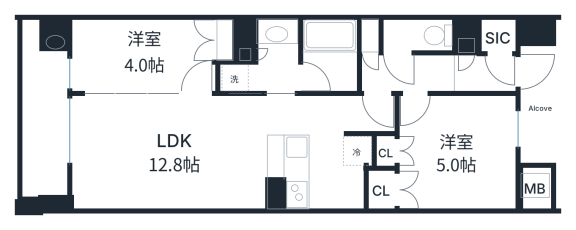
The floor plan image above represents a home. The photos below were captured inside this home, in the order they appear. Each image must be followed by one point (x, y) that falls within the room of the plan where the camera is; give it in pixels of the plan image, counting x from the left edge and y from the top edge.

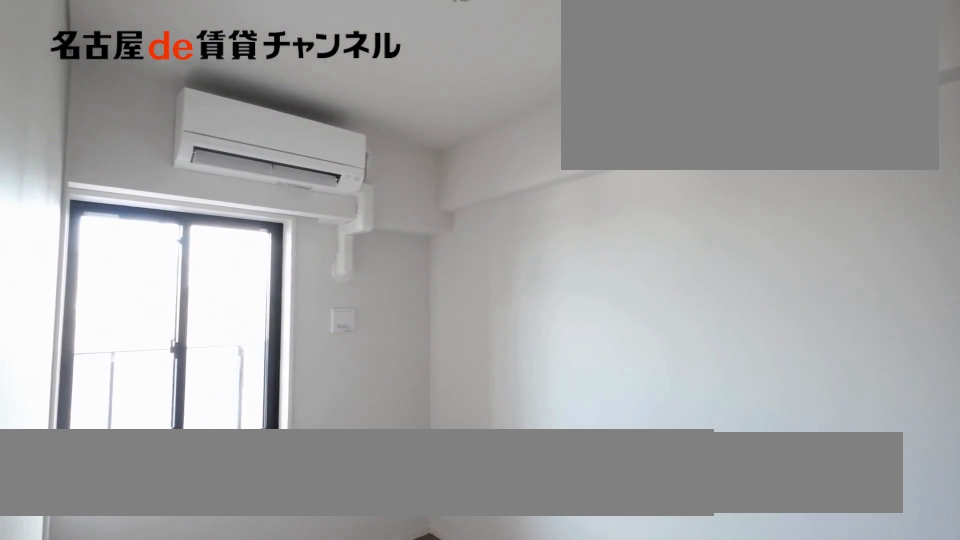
(141, 57)
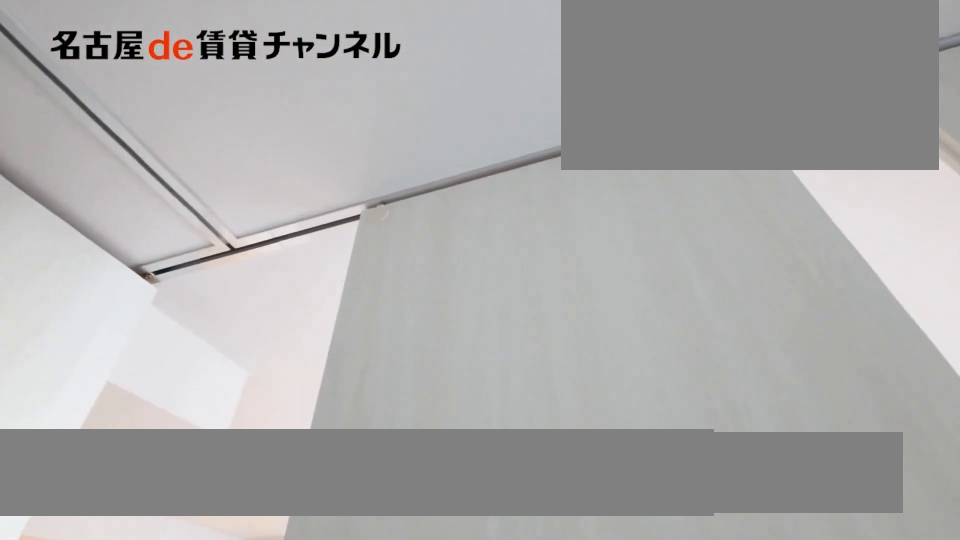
(141, 57)
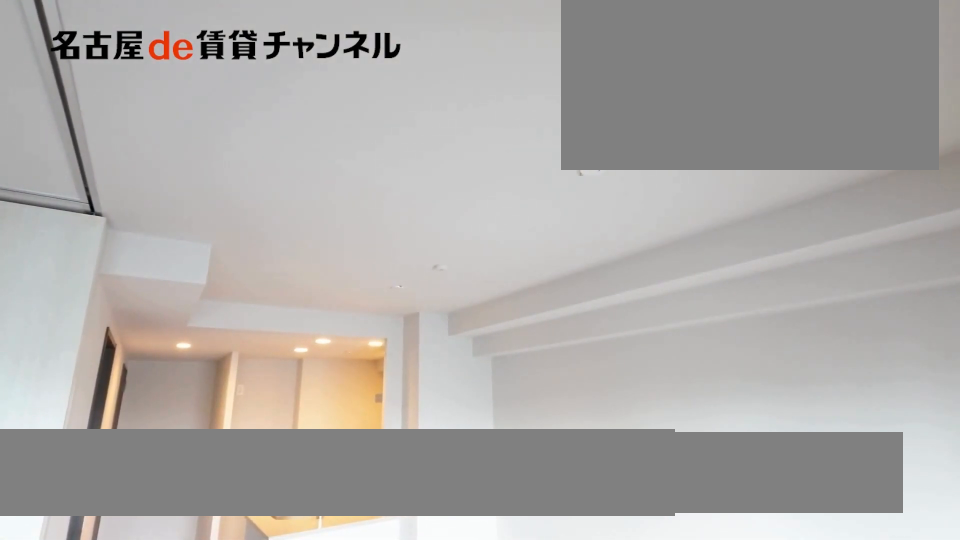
(166, 150)
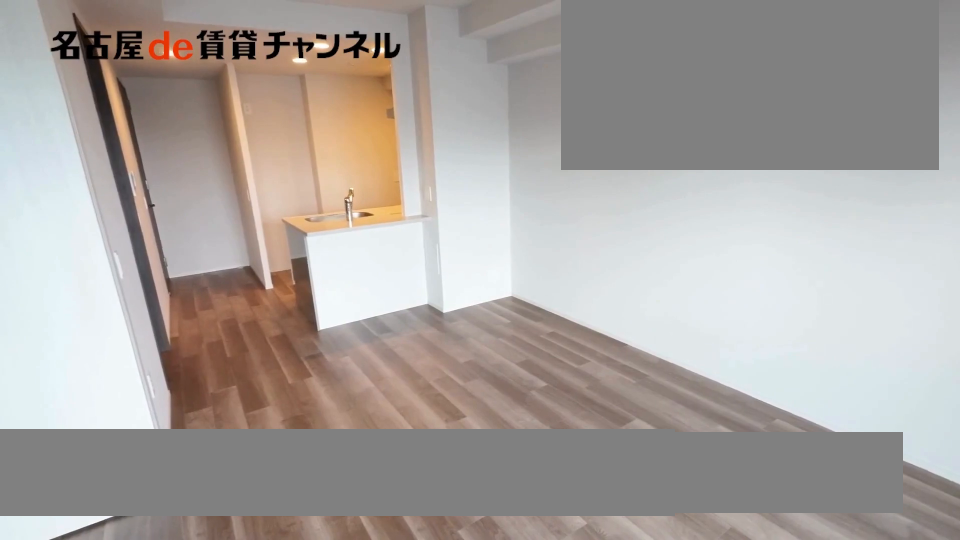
(166, 150)
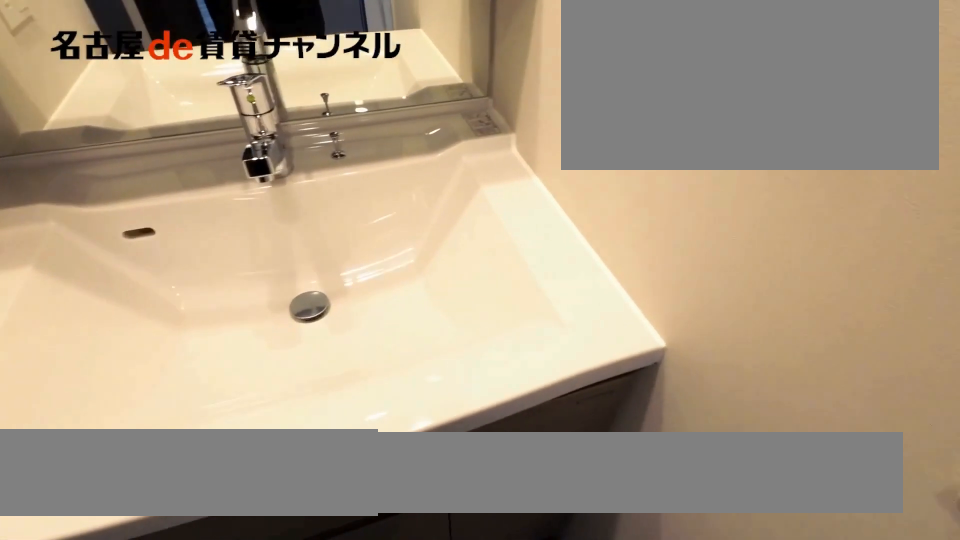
(261, 60)
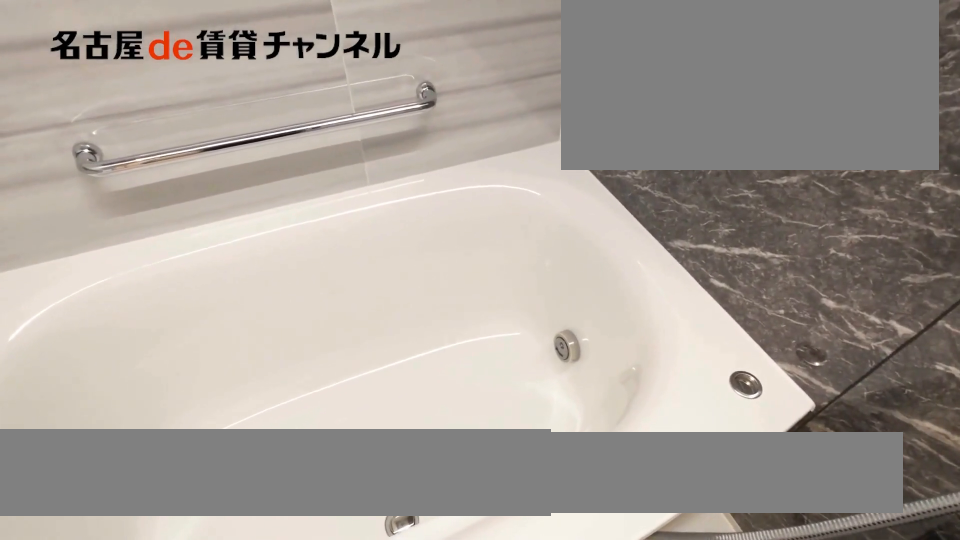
(328, 57)
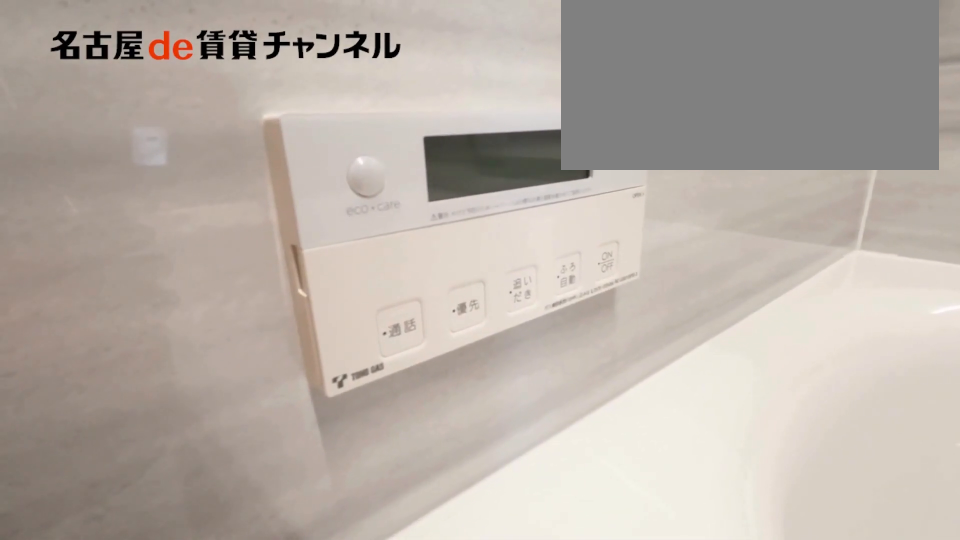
(328, 57)
